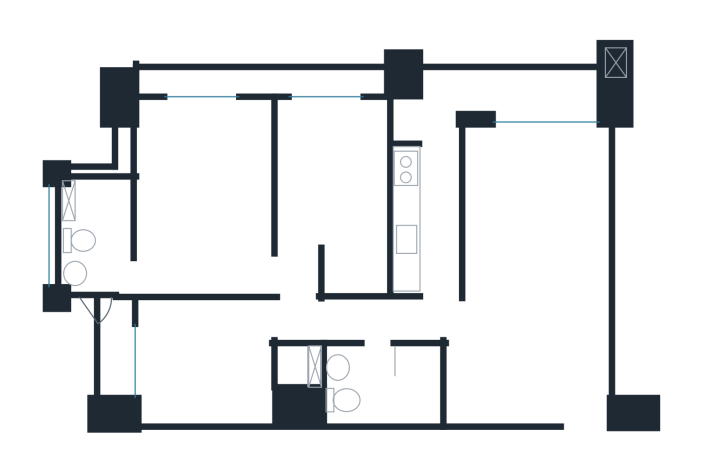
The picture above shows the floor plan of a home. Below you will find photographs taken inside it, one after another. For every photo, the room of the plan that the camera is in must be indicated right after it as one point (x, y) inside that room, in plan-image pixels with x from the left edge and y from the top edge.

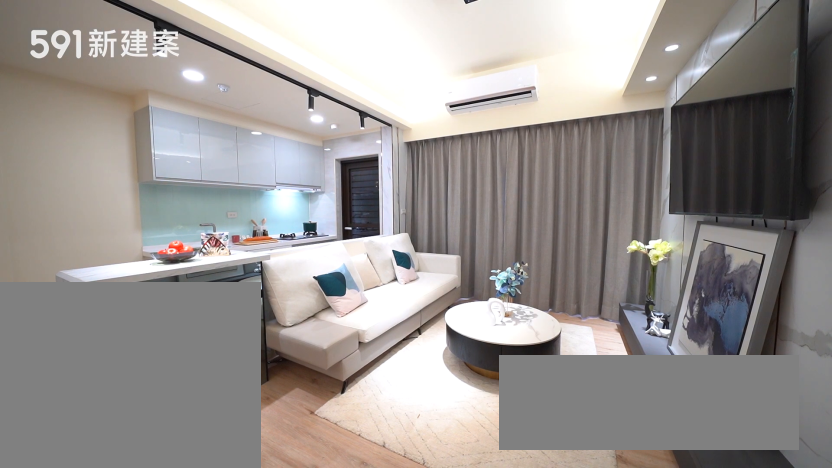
(536, 206)
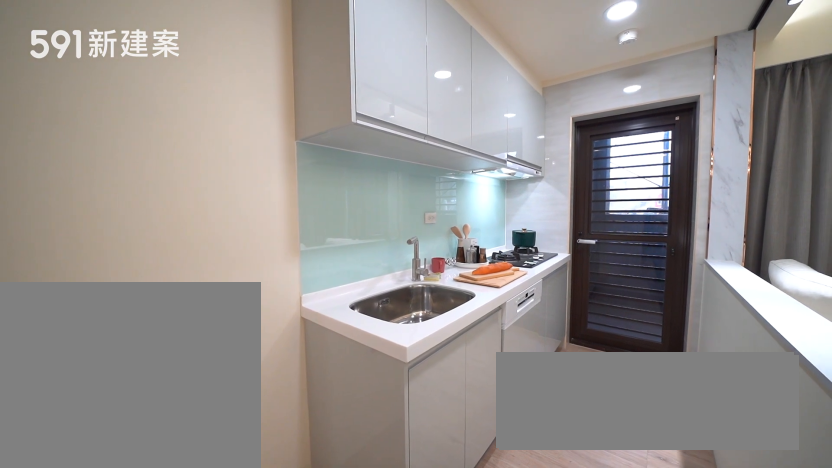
(428, 217)
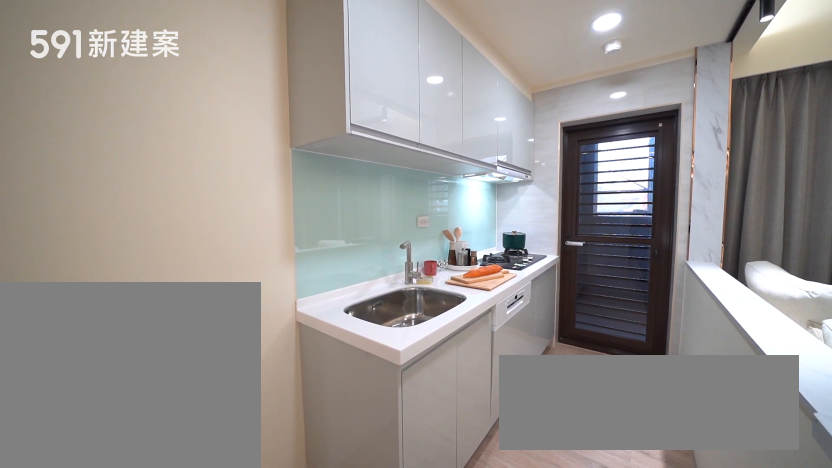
(428, 217)
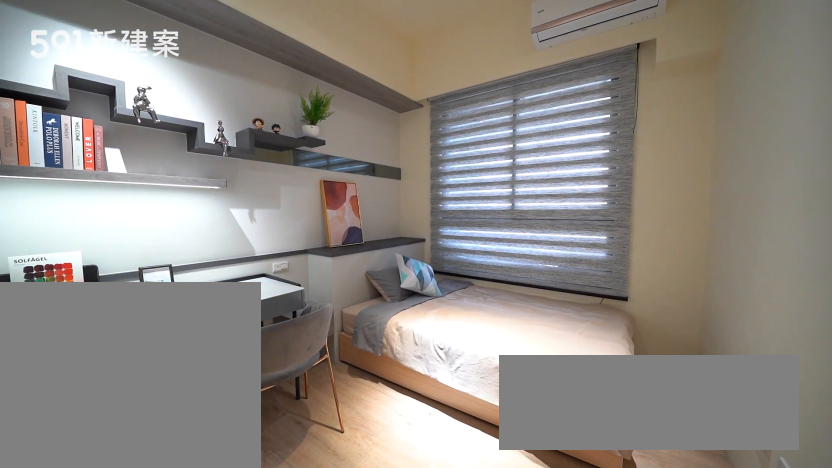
(202, 363)
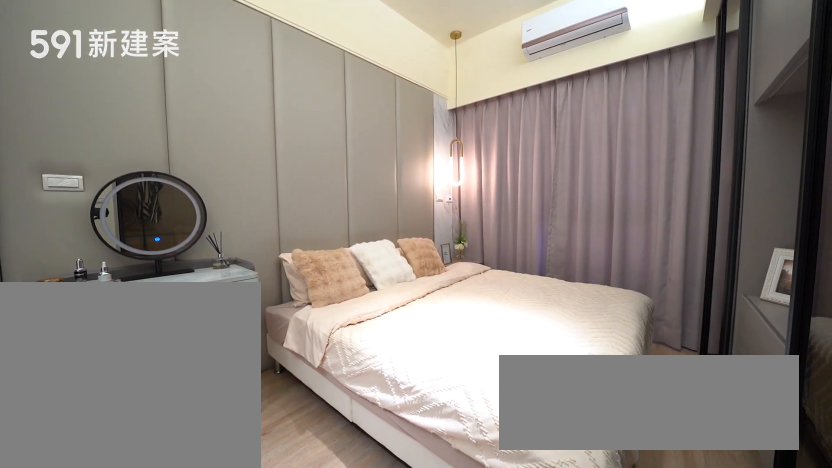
(201, 194)
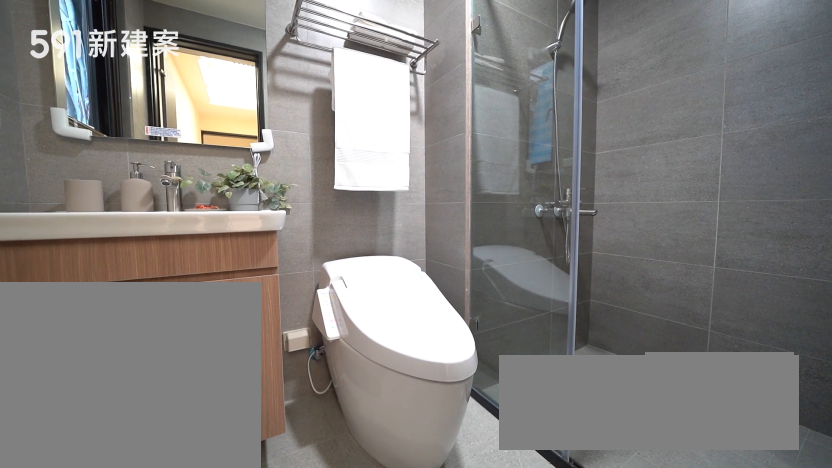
(95, 234)
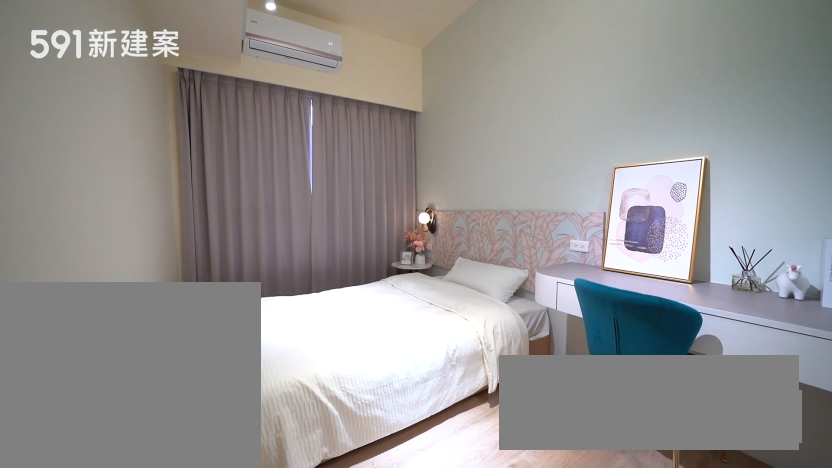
(333, 196)
